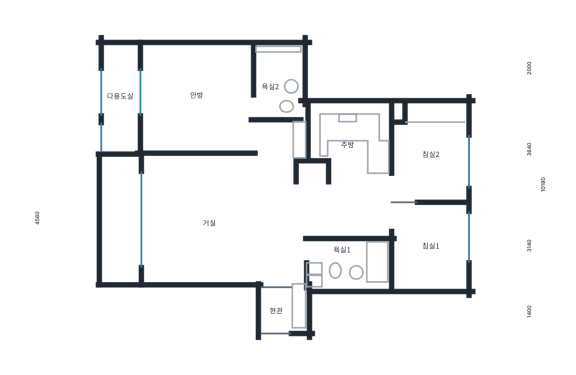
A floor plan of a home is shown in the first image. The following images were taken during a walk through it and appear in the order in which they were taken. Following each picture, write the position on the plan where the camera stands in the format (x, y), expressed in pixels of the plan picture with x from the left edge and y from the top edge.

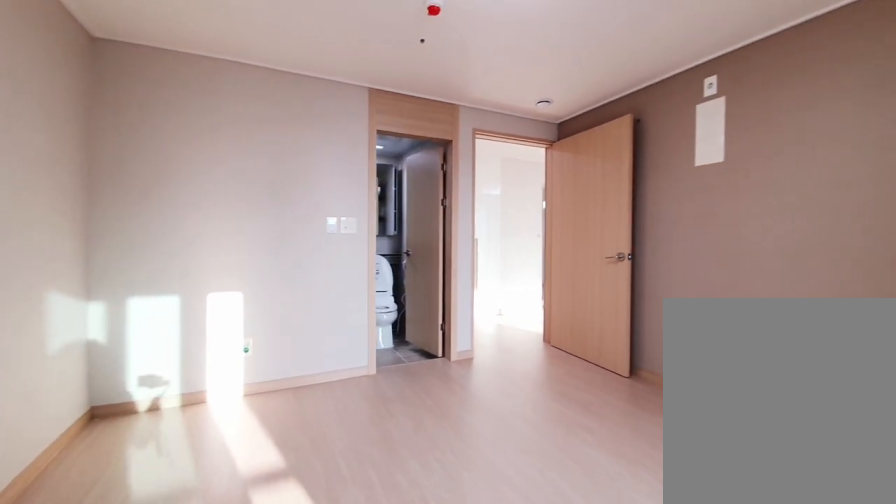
(188, 120)
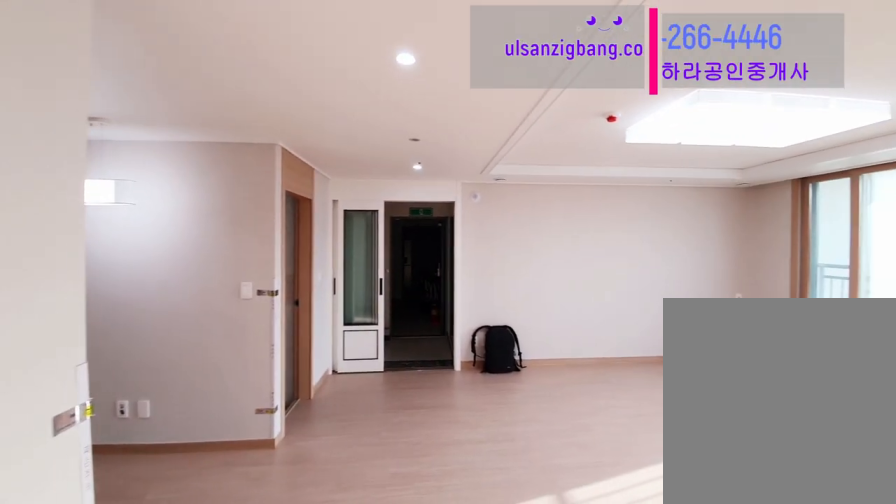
(272, 149)
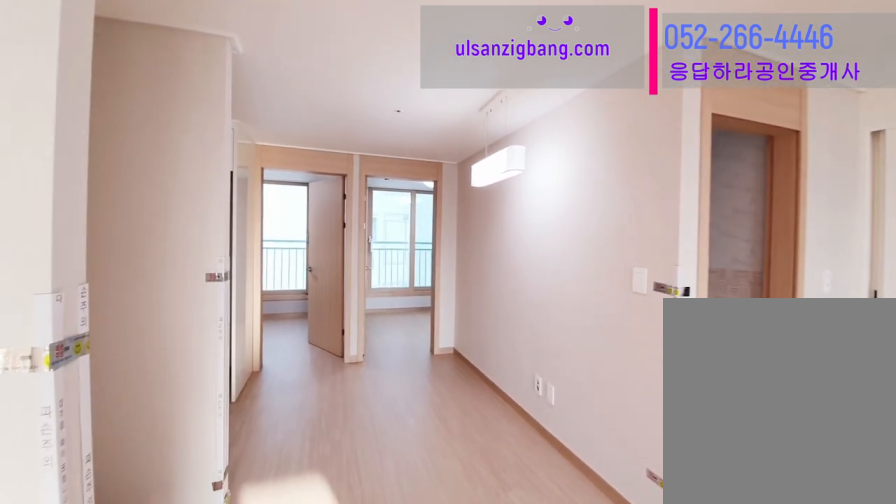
(280, 196)
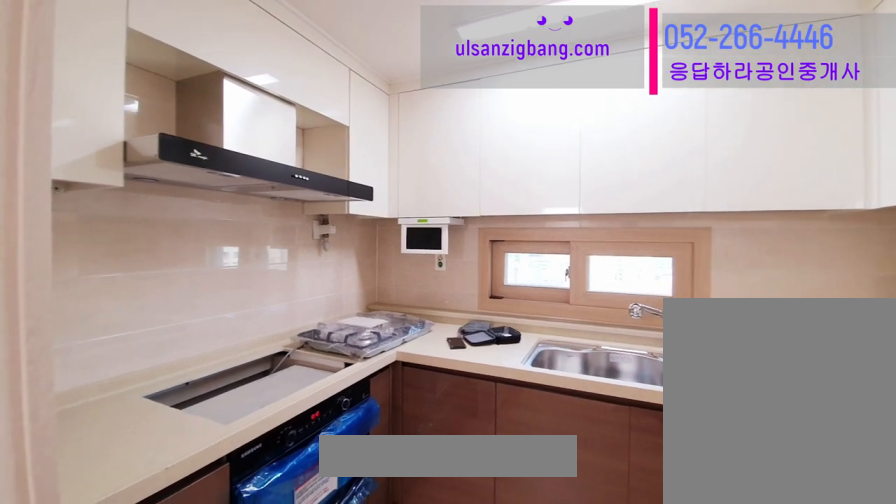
(351, 151)
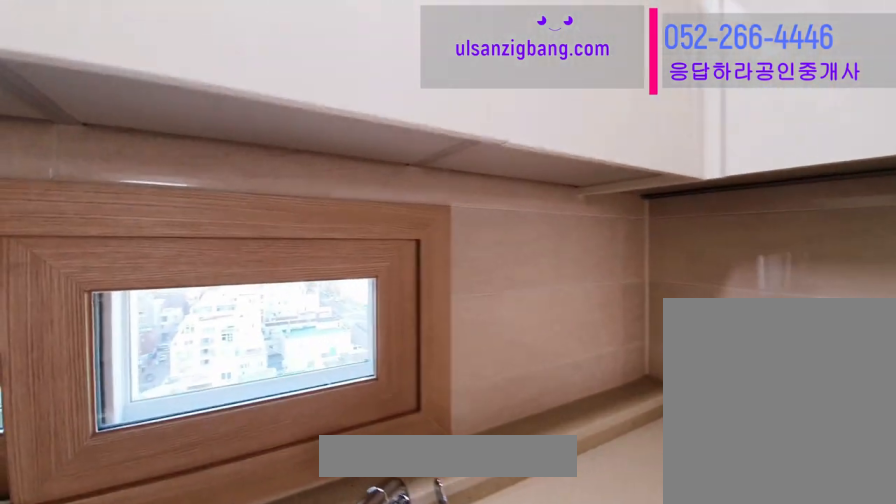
(352, 152)
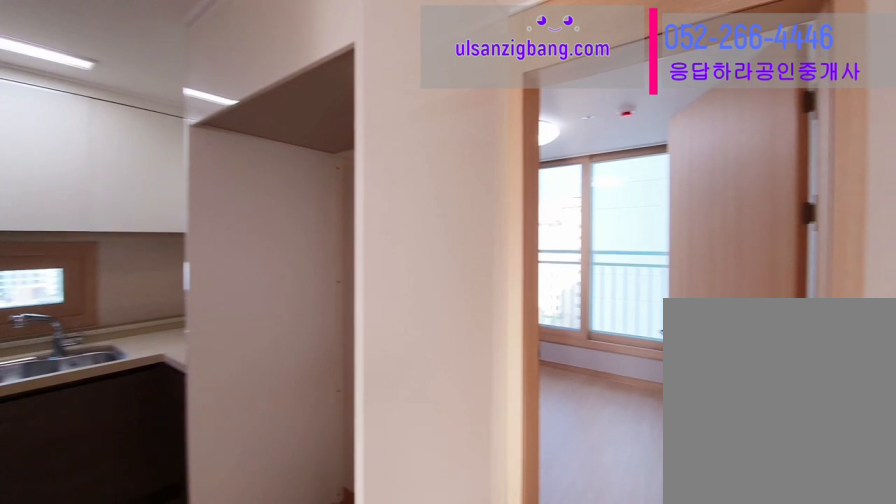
(352, 152)
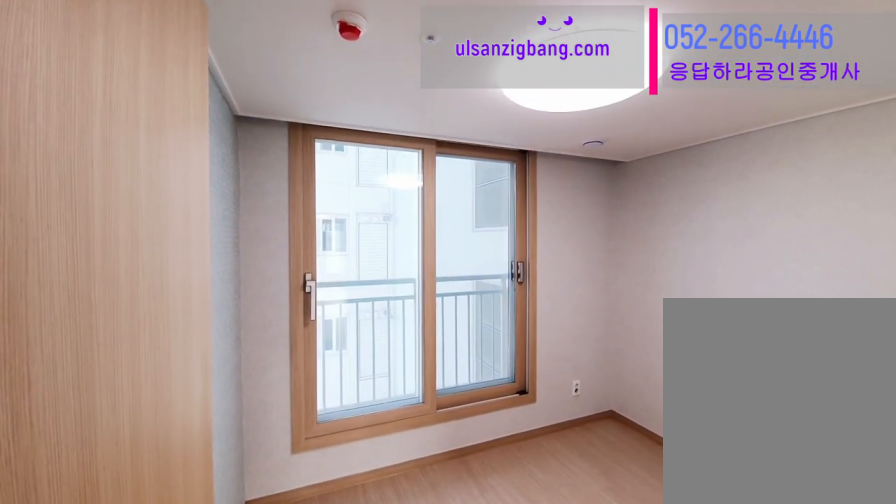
(436, 243)
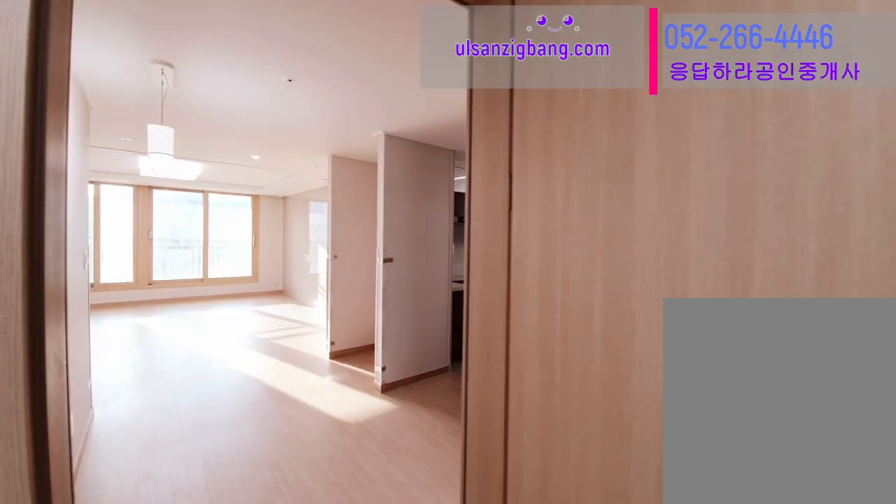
(436, 243)
